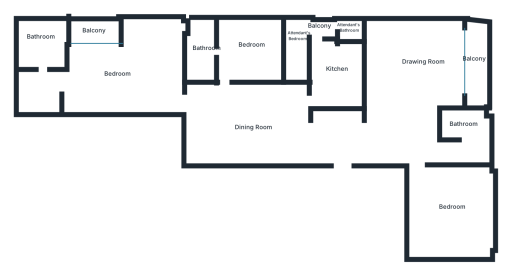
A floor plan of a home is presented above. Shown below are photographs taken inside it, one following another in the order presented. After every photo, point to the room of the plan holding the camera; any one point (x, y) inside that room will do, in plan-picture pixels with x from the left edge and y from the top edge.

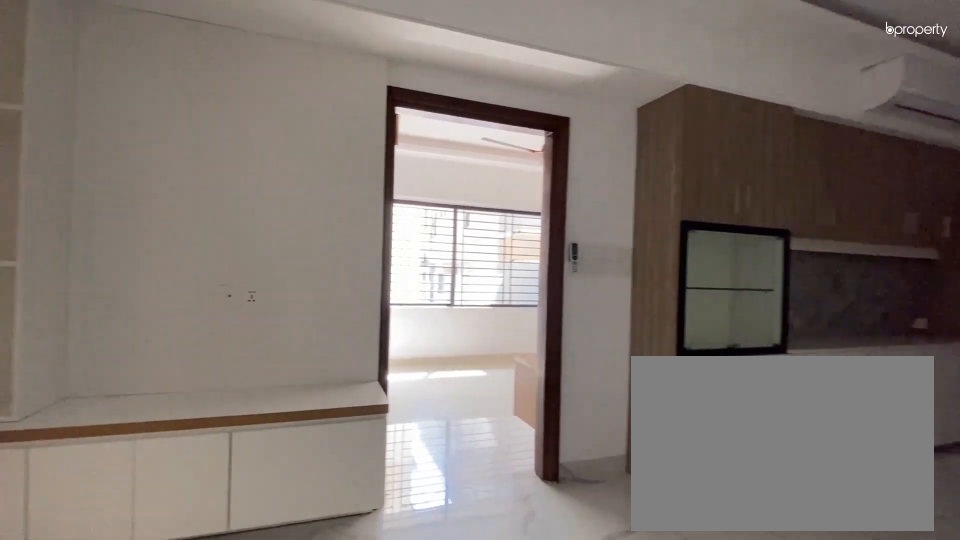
(246, 131)
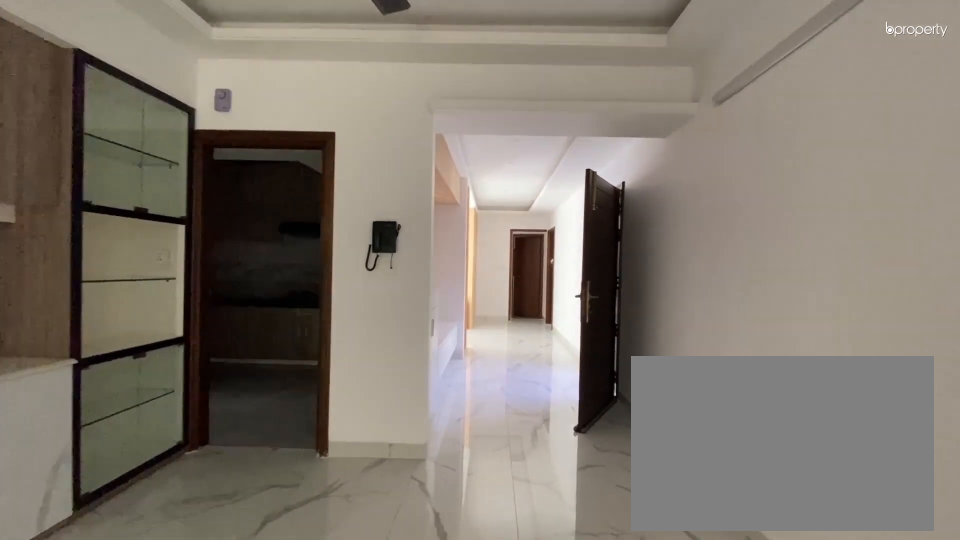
(326, 132)
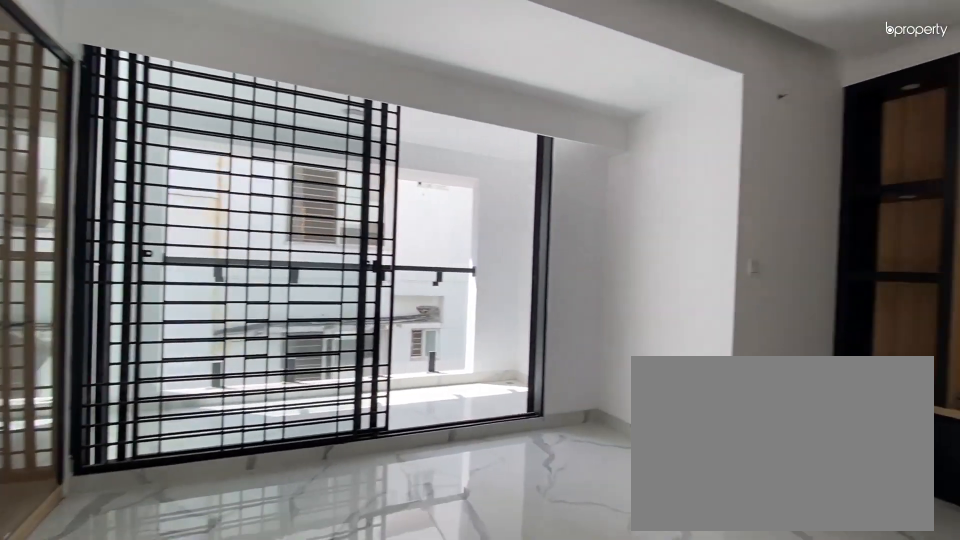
(423, 62)
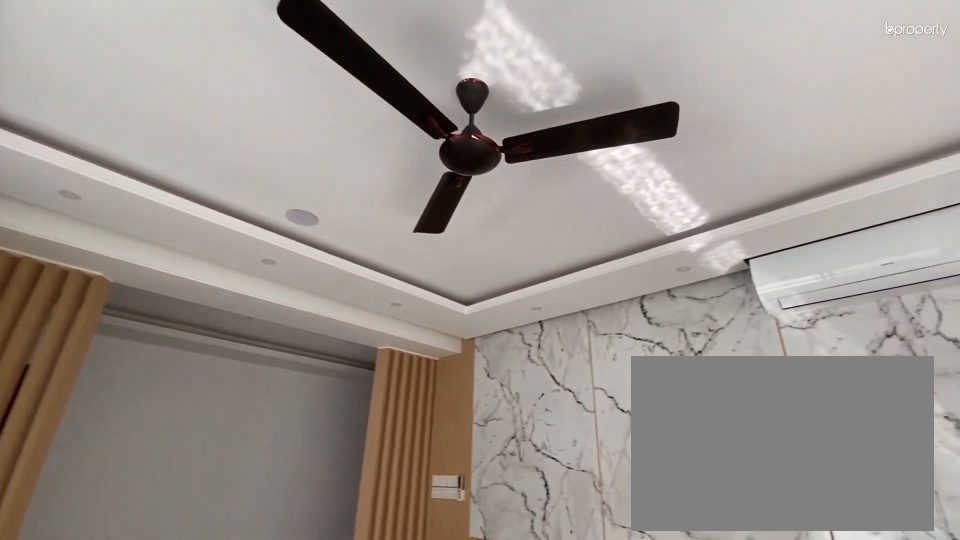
(423, 62)
